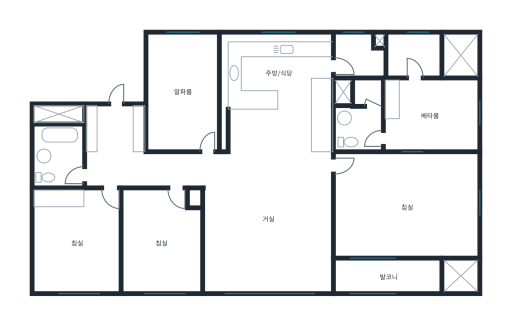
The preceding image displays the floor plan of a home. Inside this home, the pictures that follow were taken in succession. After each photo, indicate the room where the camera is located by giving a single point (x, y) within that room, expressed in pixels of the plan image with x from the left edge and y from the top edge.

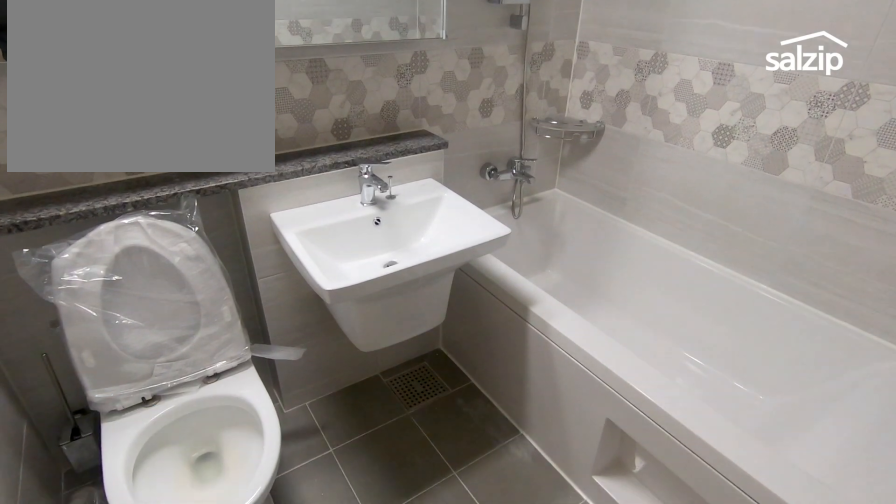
(59, 158)
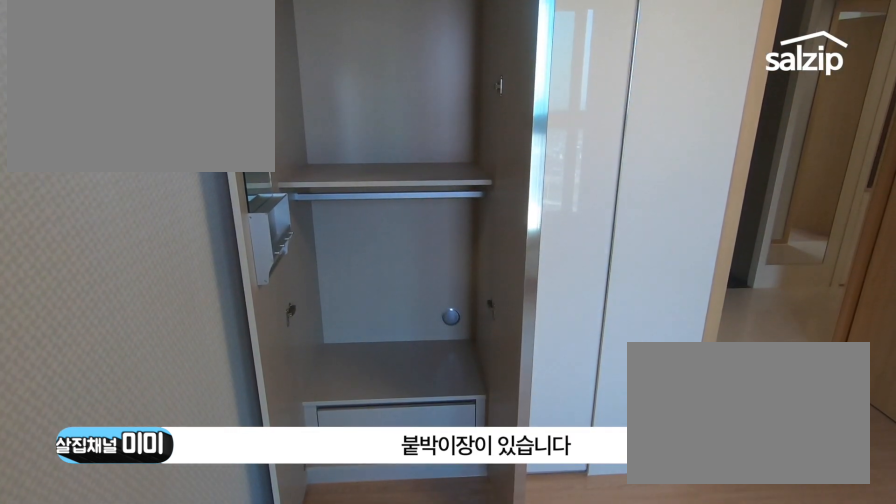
(77, 241)
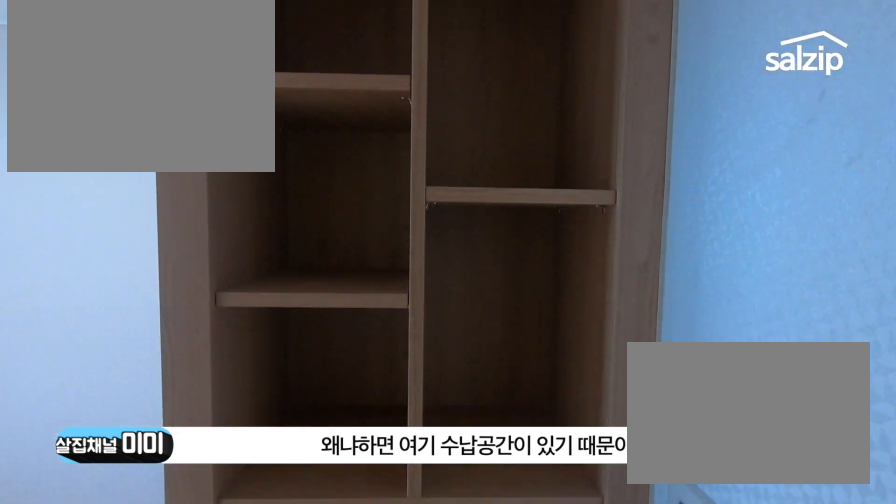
(77, 241)
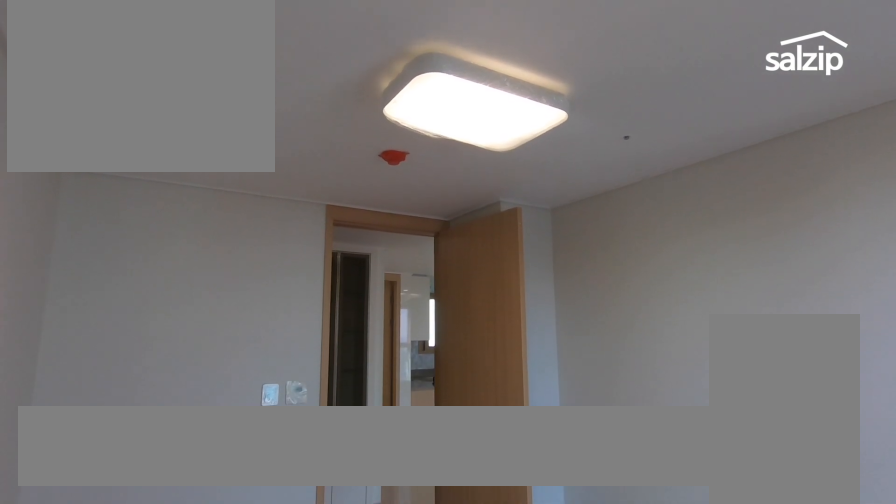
(161, 240)
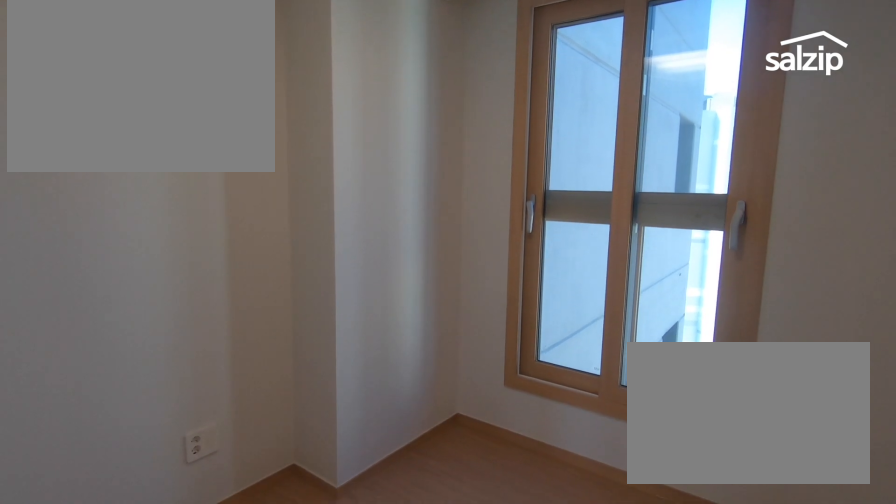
(183, 93)
